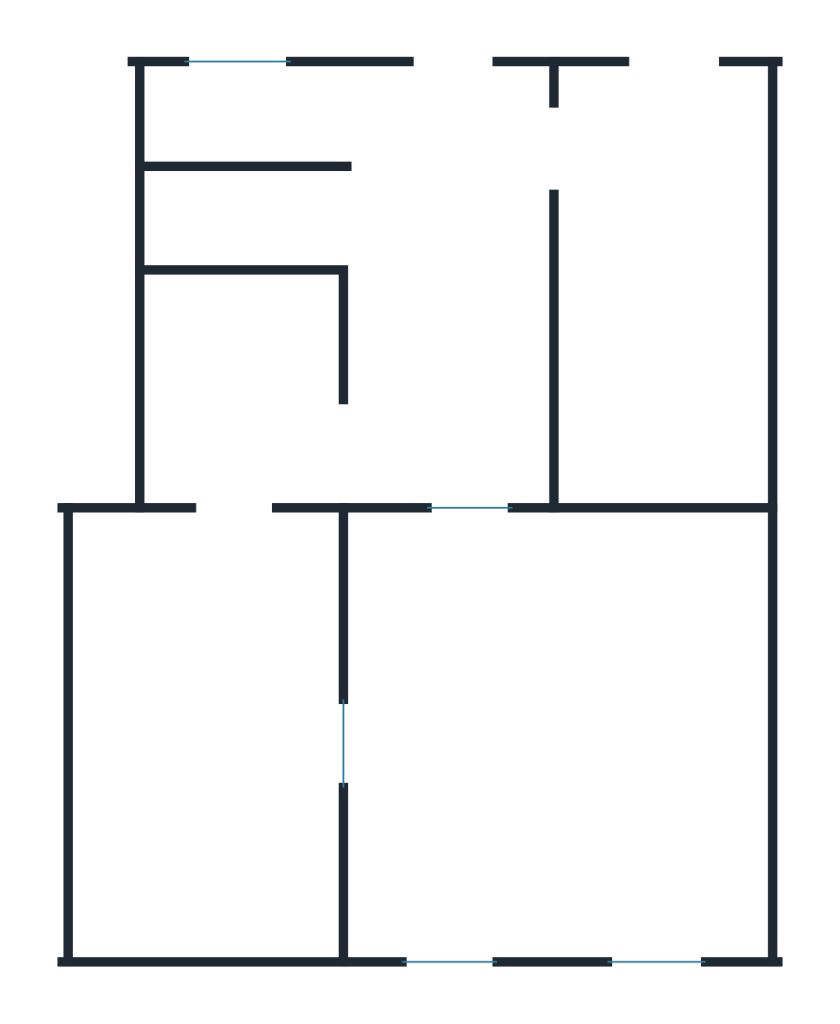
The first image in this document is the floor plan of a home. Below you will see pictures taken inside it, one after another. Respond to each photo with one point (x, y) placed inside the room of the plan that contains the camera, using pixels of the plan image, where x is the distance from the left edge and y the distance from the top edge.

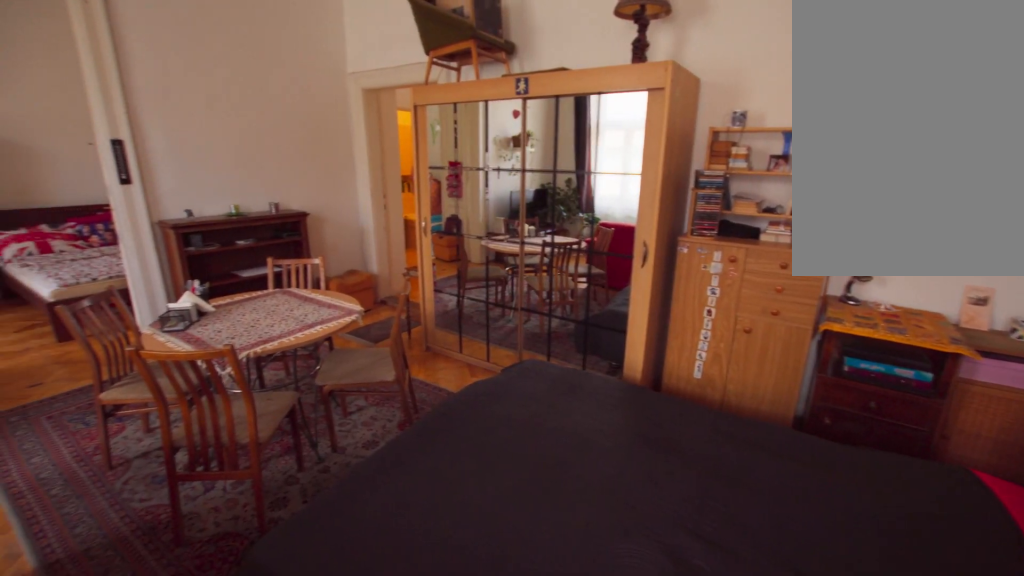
(551, 731)
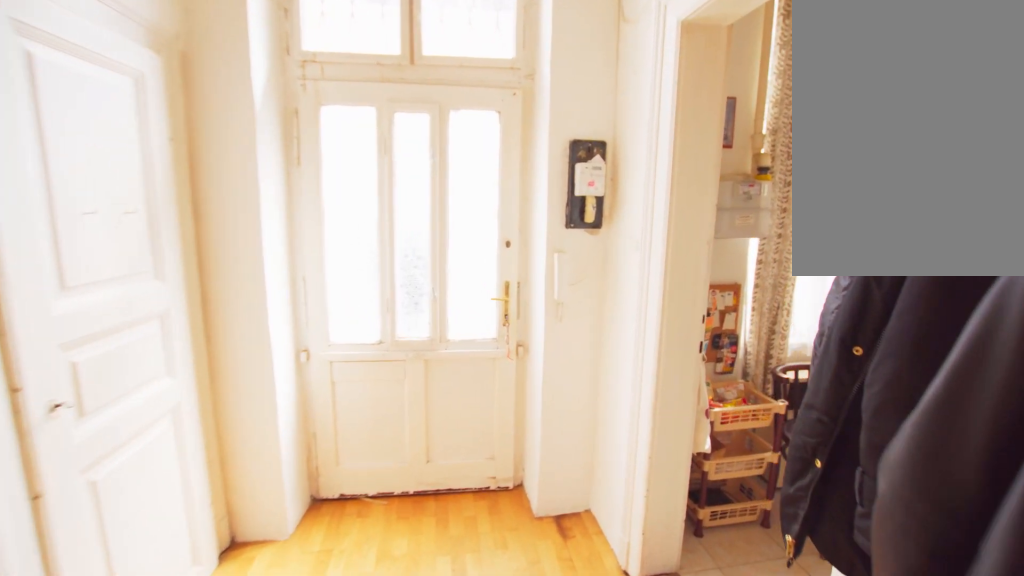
(459, 294)
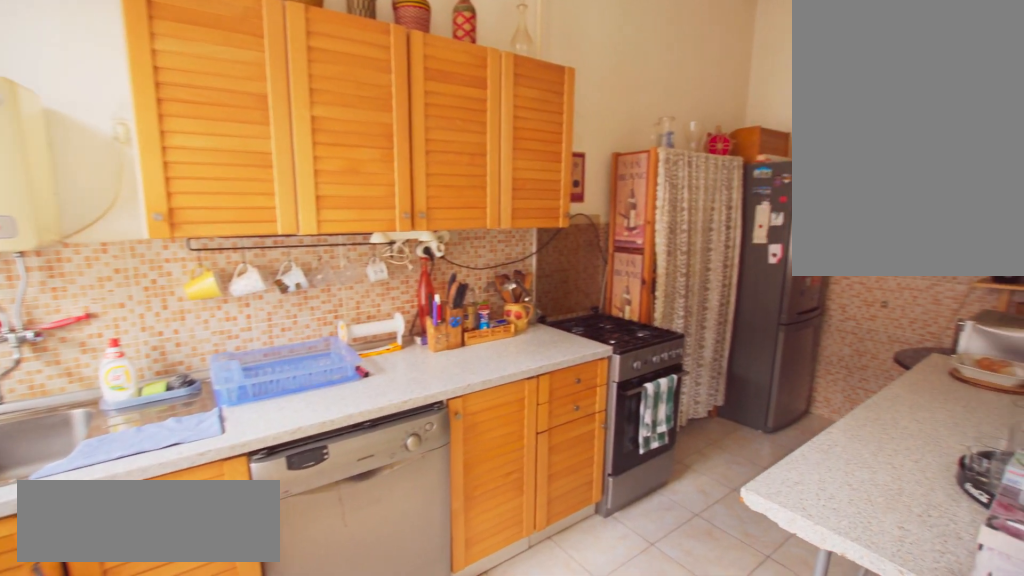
(676, 286)
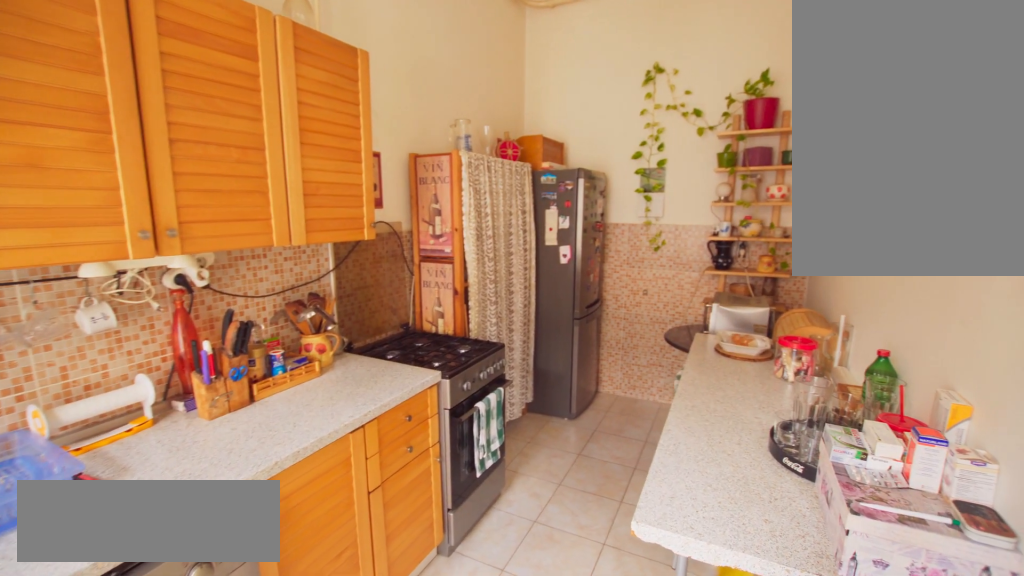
(676, 287)
